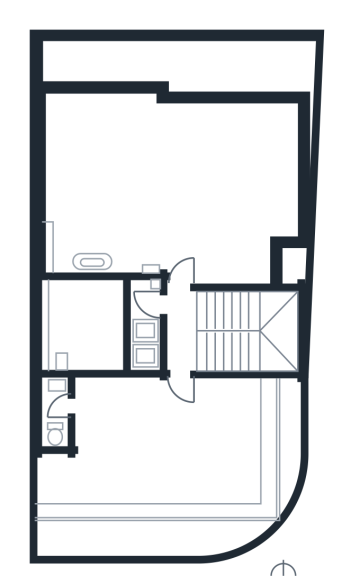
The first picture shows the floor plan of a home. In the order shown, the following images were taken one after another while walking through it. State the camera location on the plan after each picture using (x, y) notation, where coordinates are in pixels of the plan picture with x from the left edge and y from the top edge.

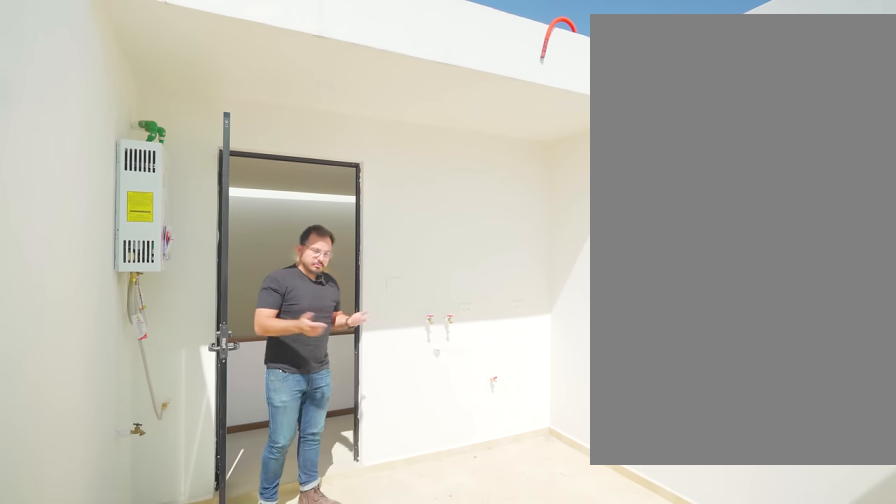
(66, 301)
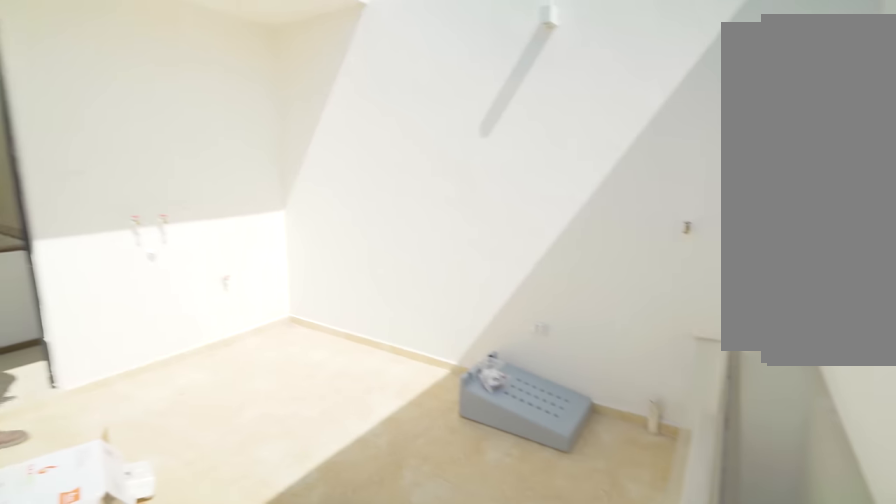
(67, 301)
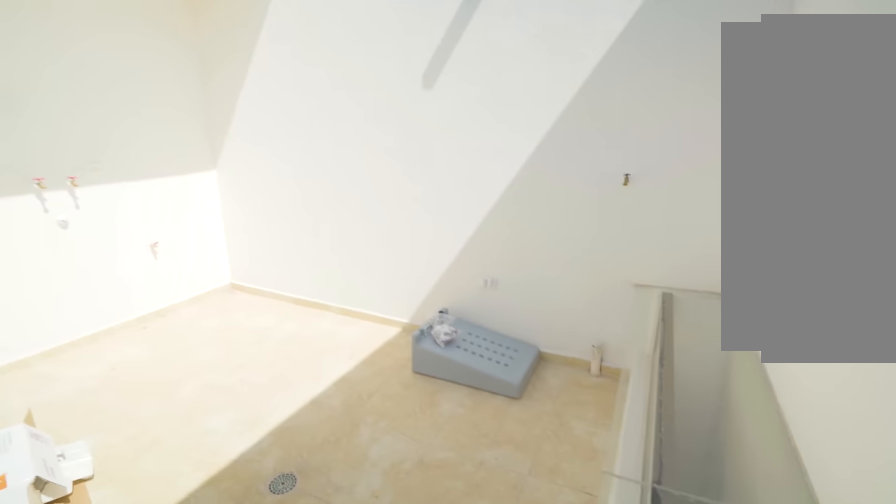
(66, 301)
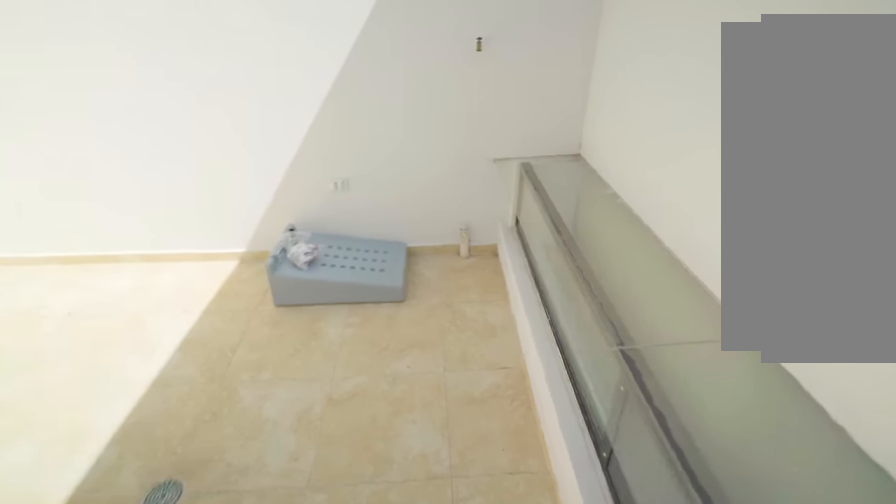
(66, 301)
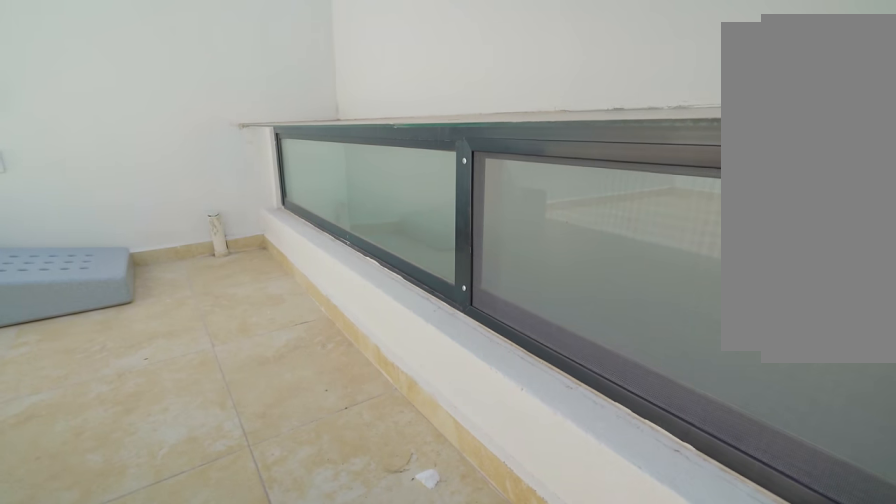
(67, 302)
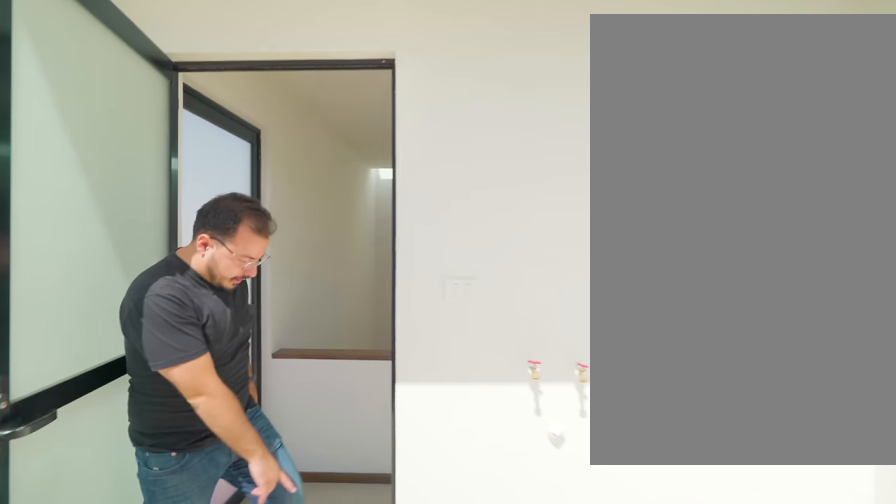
(74, 310)
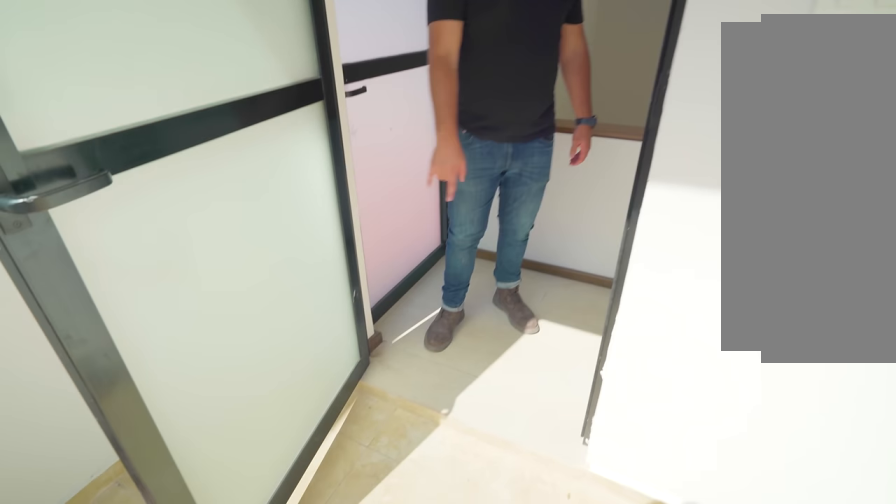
(97, 312)
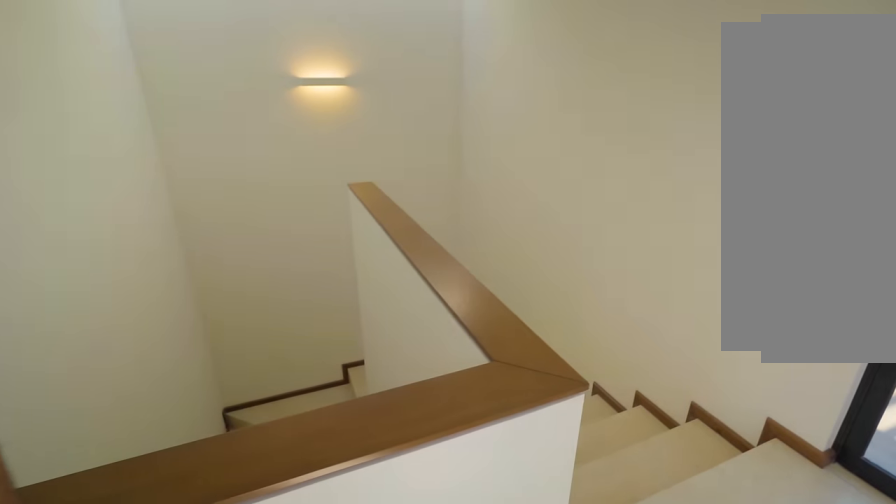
(164, 307)
